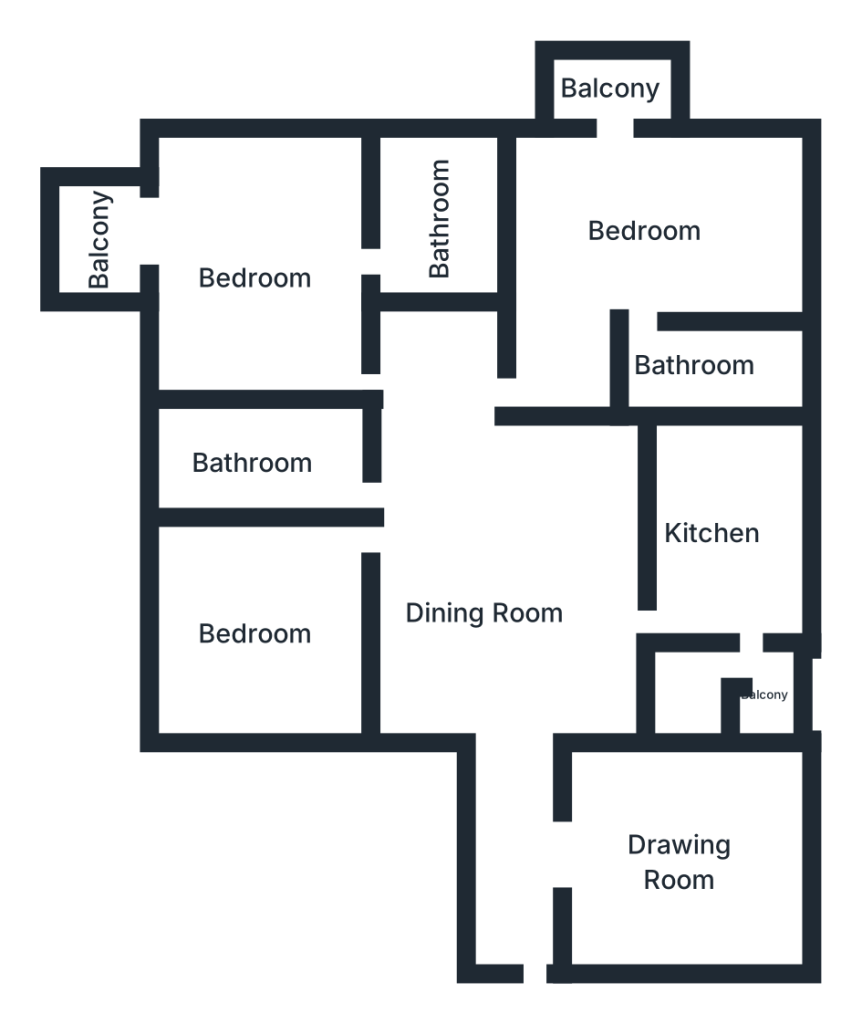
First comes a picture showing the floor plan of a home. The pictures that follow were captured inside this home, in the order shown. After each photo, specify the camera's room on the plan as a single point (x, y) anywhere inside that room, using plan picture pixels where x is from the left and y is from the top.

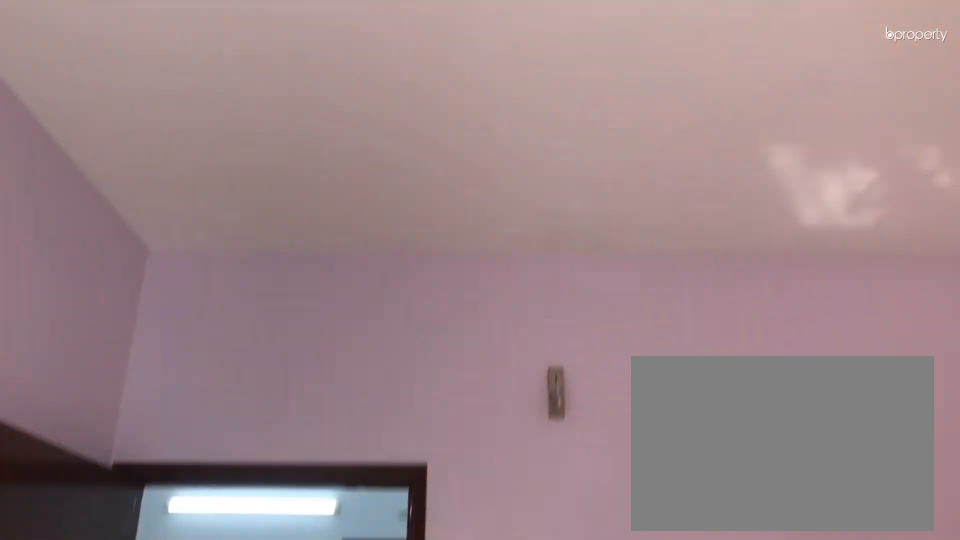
(250, 631)
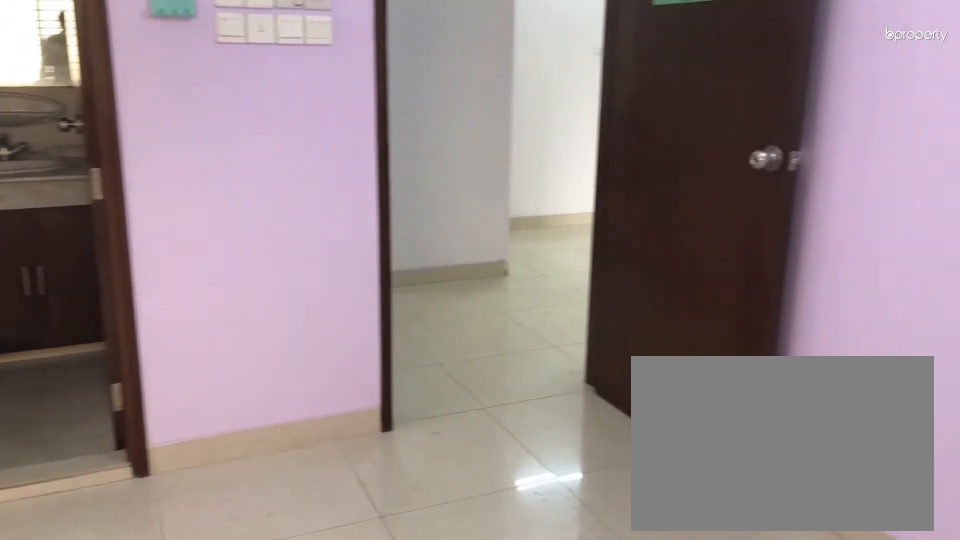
(254, 281)
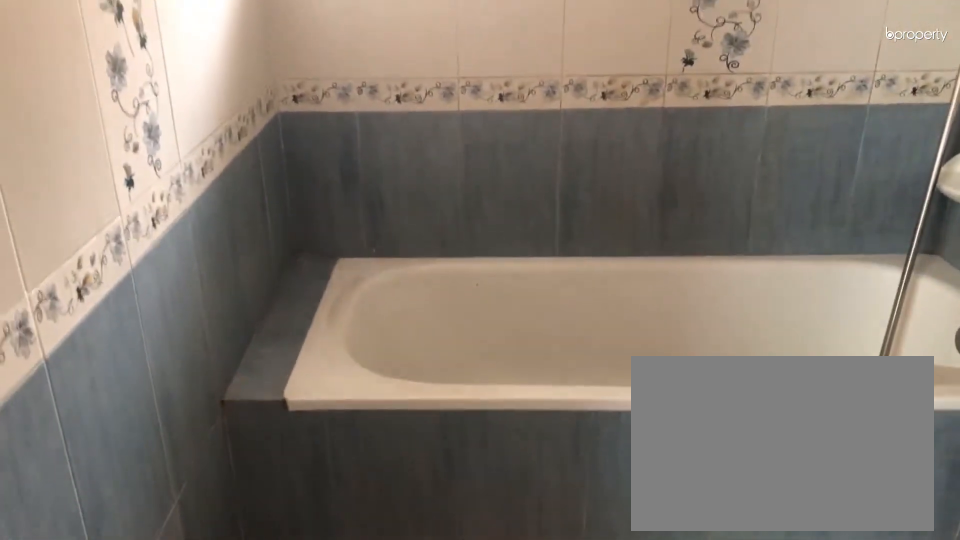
(433, 219)
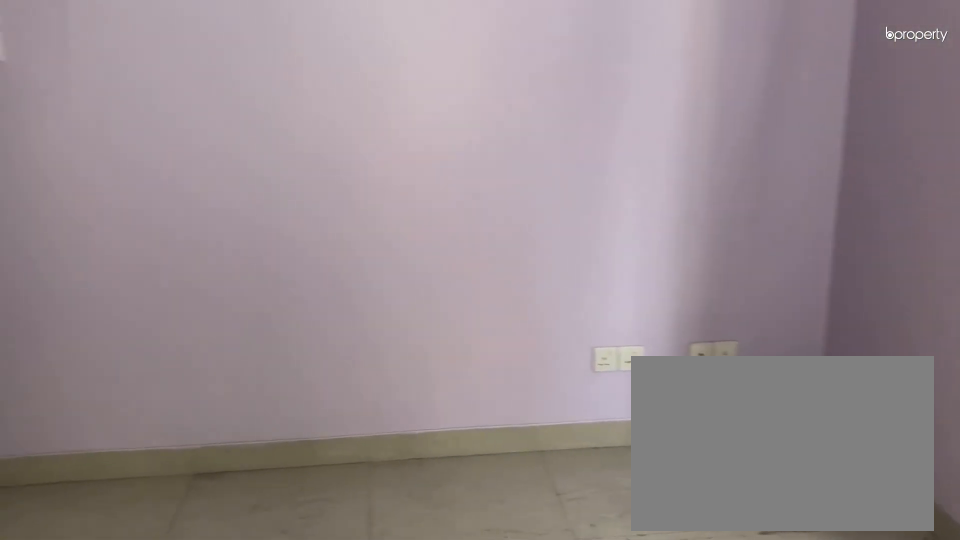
(651, 231)
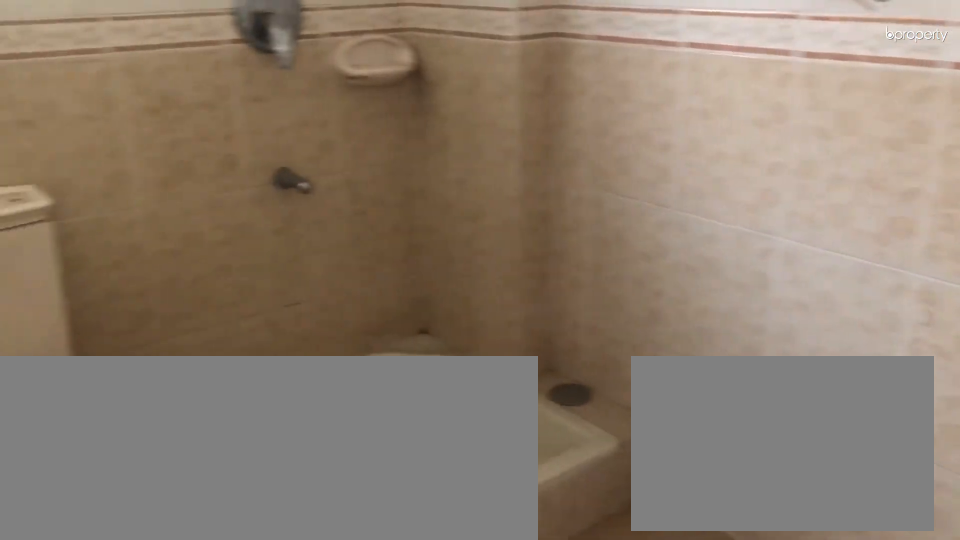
(712, 361)
